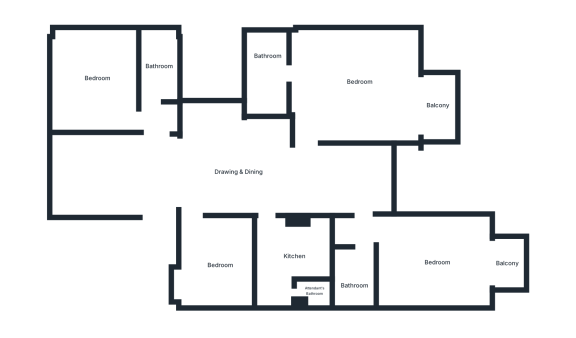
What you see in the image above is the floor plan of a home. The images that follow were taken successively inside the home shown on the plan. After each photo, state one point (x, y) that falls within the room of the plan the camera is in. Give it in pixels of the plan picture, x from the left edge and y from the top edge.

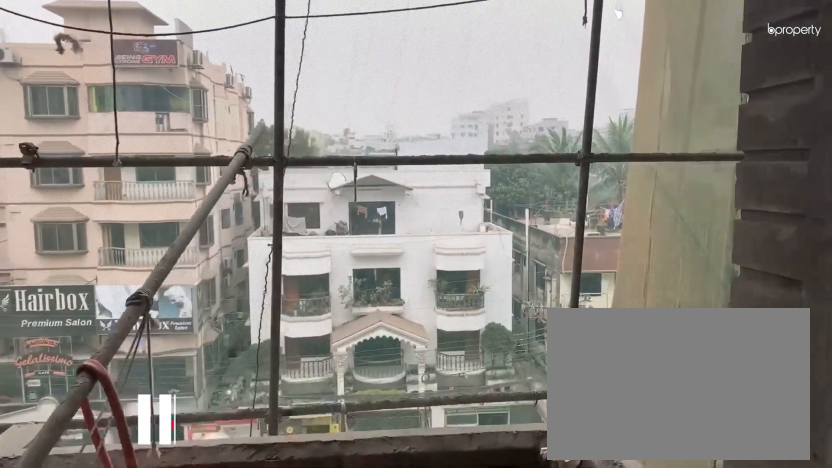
(434, 105)
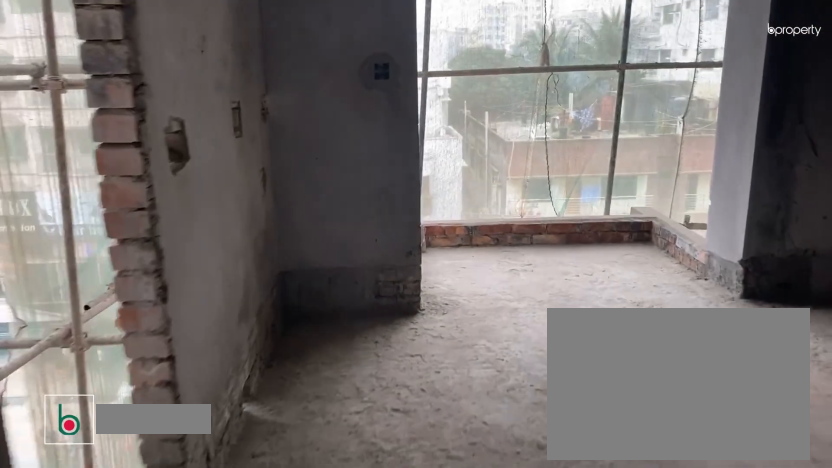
(436, 265)
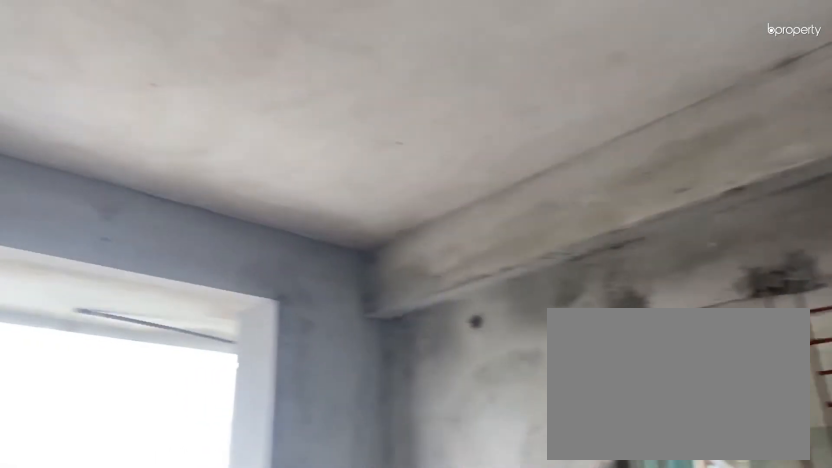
(436, 265)
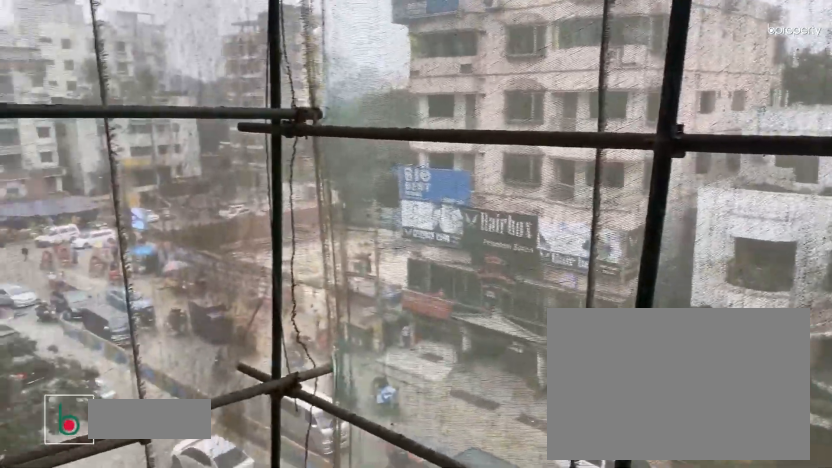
(505, 262)
